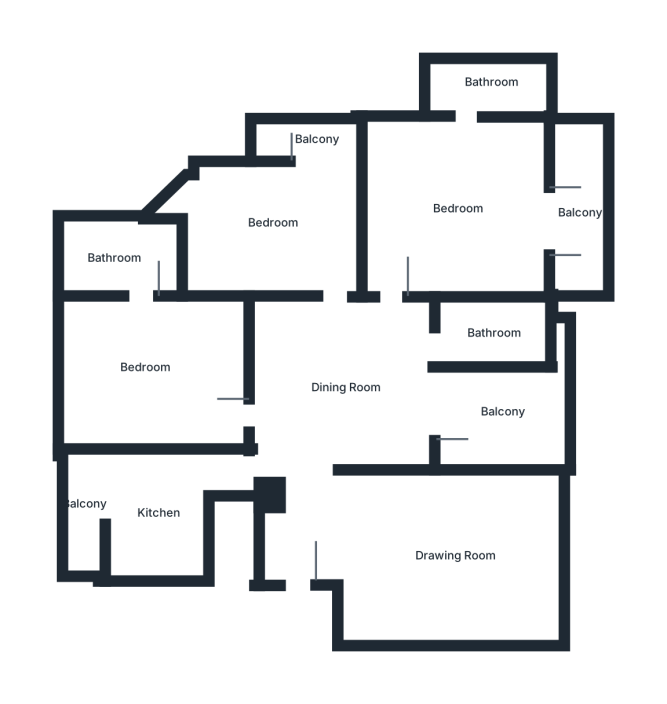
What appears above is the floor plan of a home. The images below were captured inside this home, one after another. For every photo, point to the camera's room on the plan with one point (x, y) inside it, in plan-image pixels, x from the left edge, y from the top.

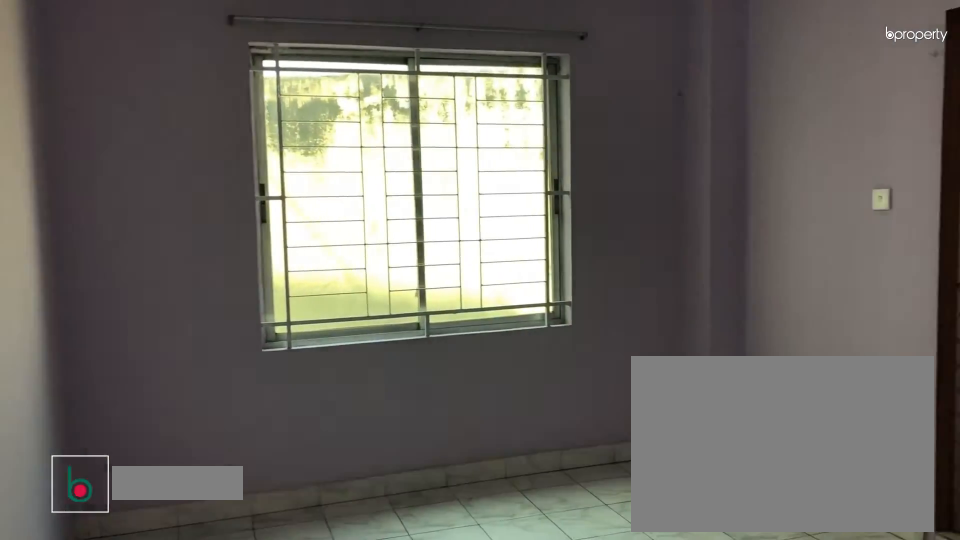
(145, 367)
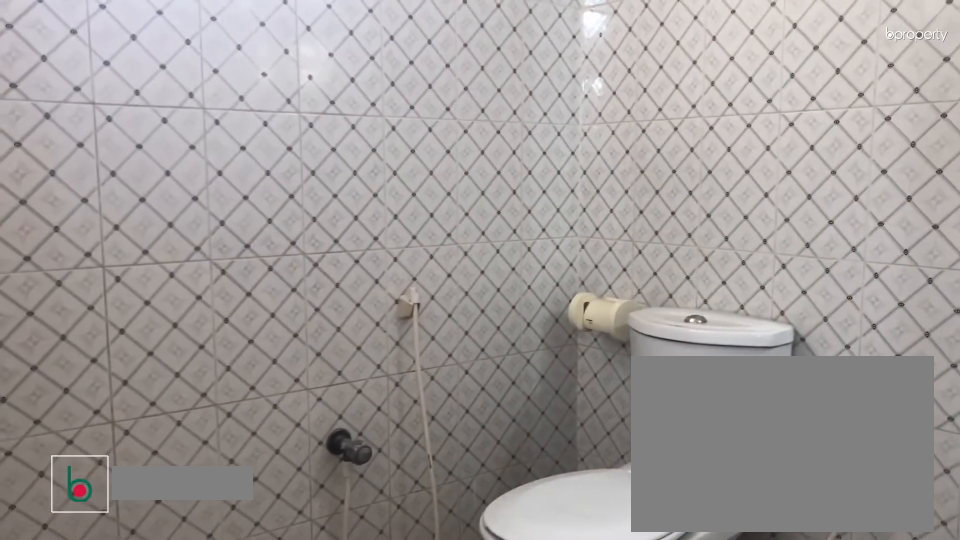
(113, 261)
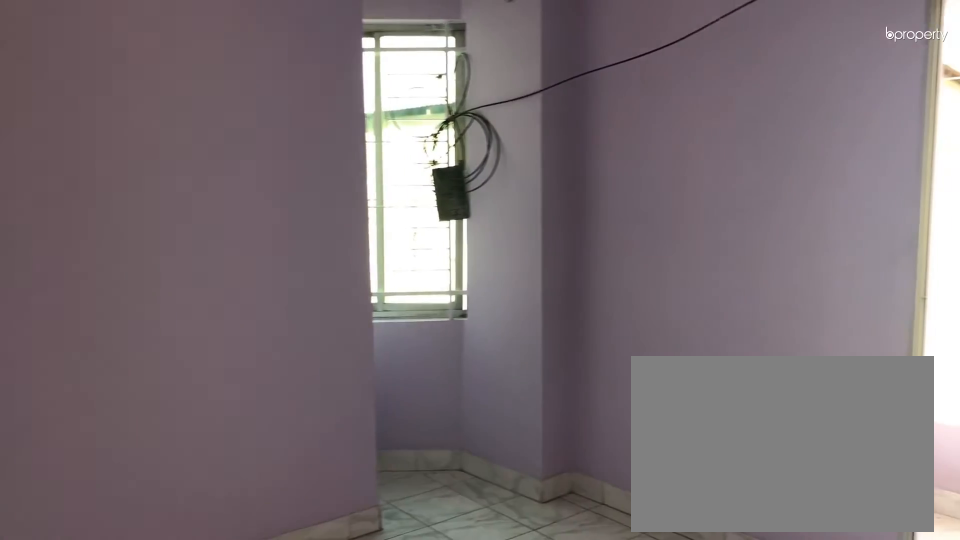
(274, 224)
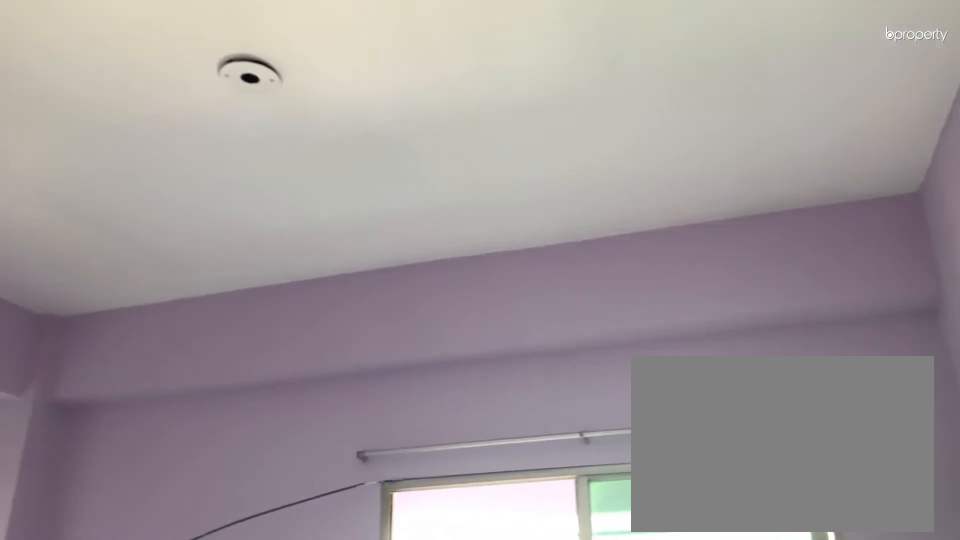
(274, 224)
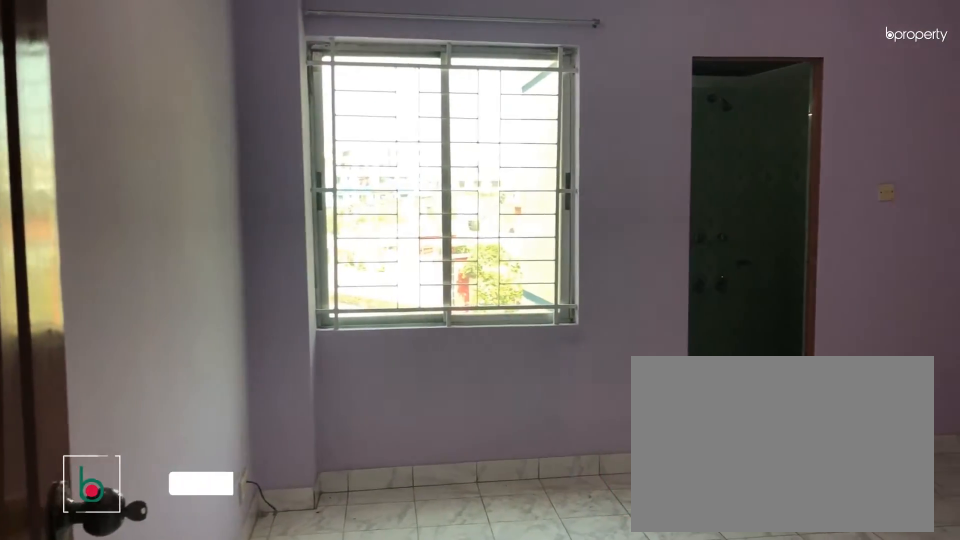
(453, 206)
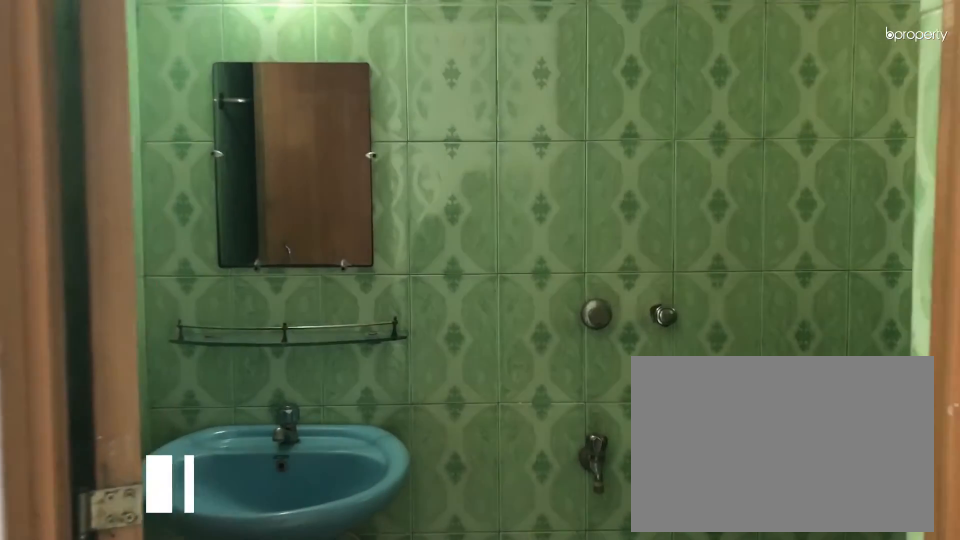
(490, 86)
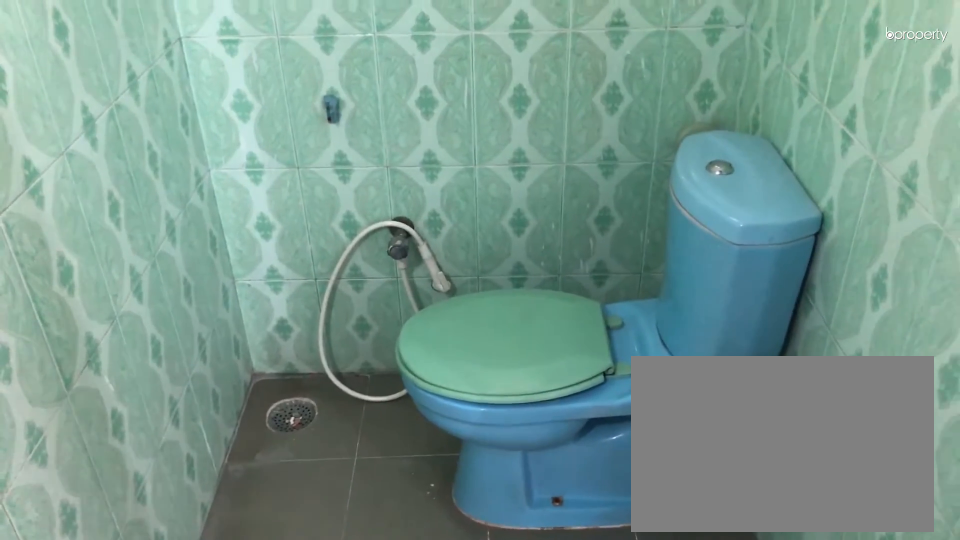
(490, 86)
